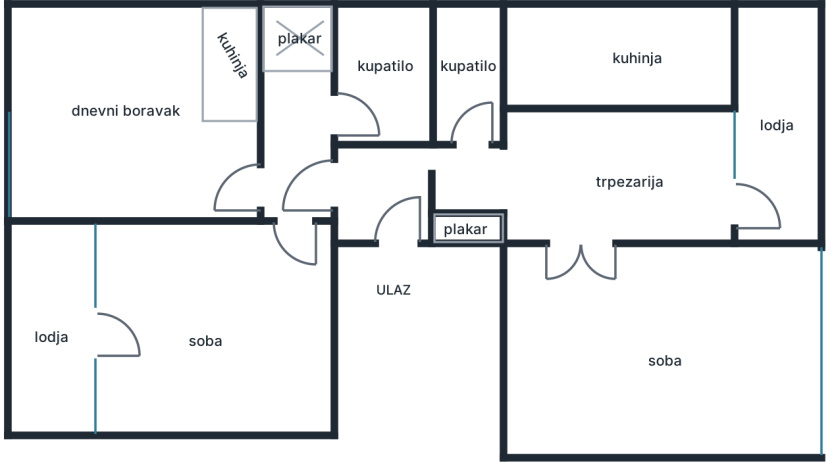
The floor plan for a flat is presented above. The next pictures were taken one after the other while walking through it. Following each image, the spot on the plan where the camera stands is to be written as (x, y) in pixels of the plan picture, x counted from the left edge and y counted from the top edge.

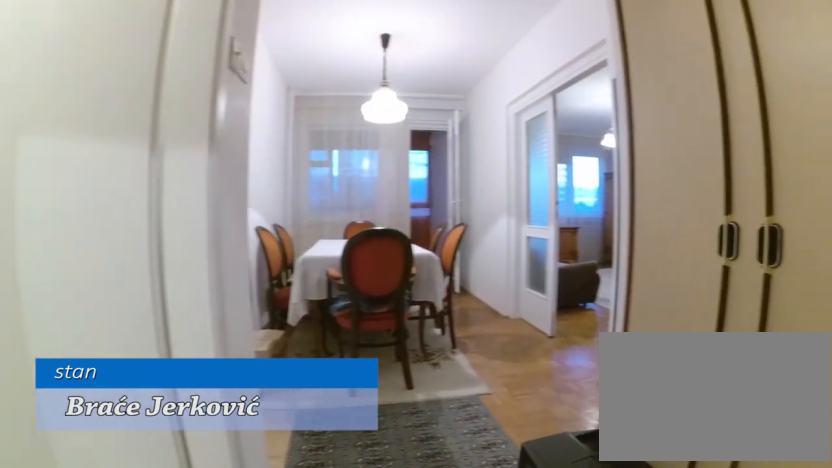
(438, 197)
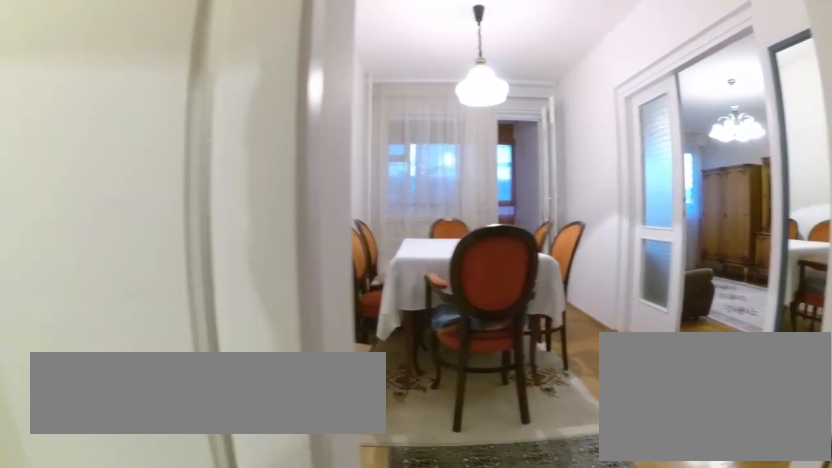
(448, 195)
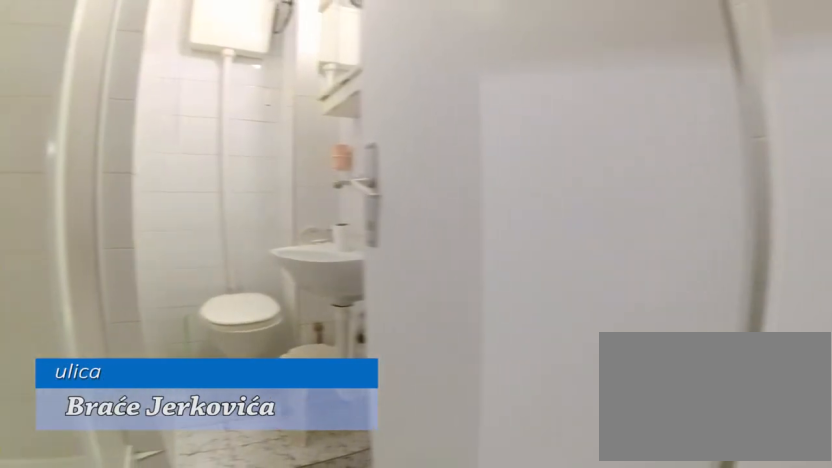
(458, 187)
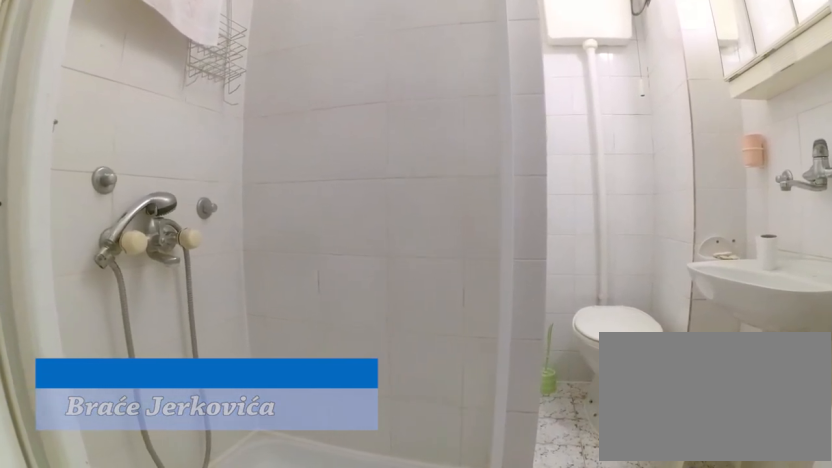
(469, 167)
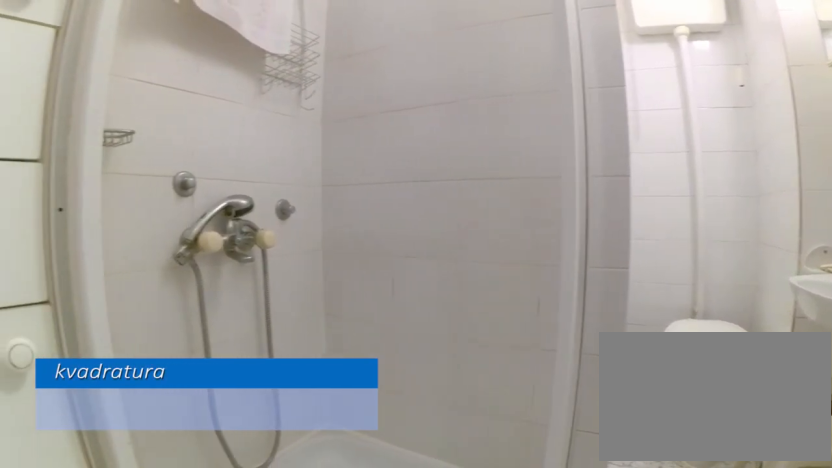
(469, 162)
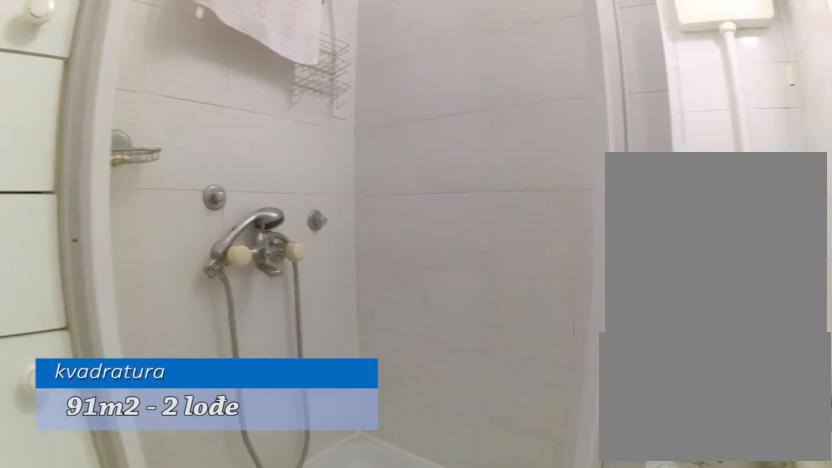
(469, 159)
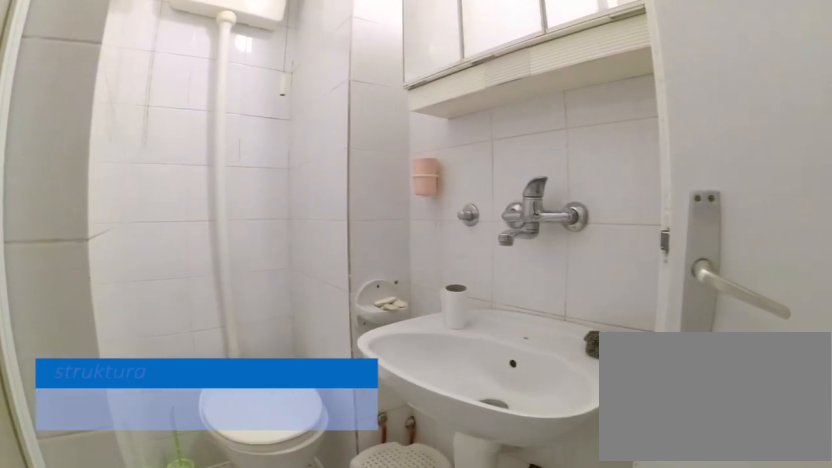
(469, 143)
